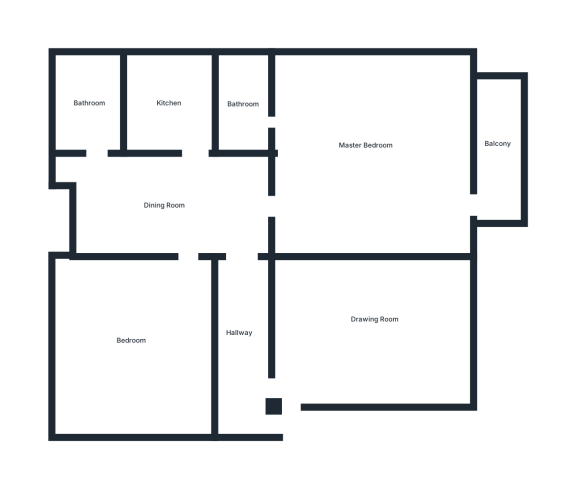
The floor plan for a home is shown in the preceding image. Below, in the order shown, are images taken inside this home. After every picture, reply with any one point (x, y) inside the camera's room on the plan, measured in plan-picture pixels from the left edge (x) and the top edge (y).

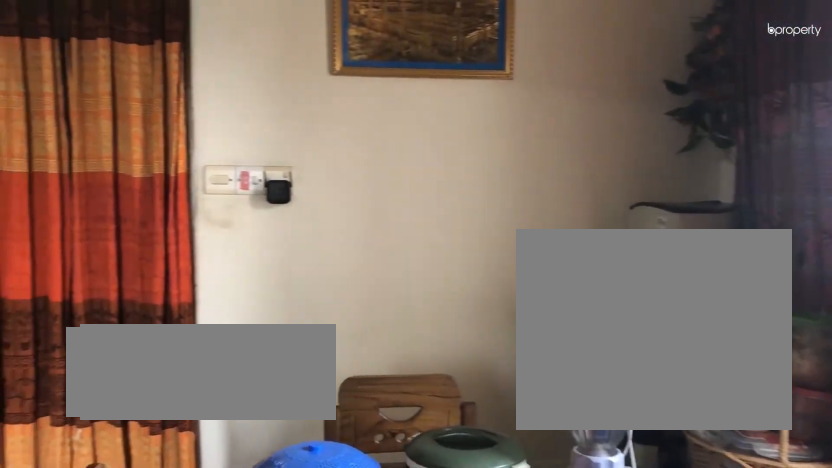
(163, 202)
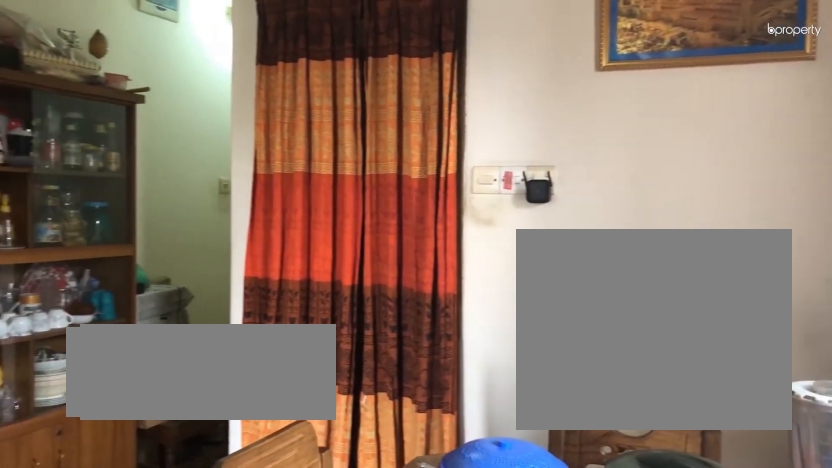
(163, 202)
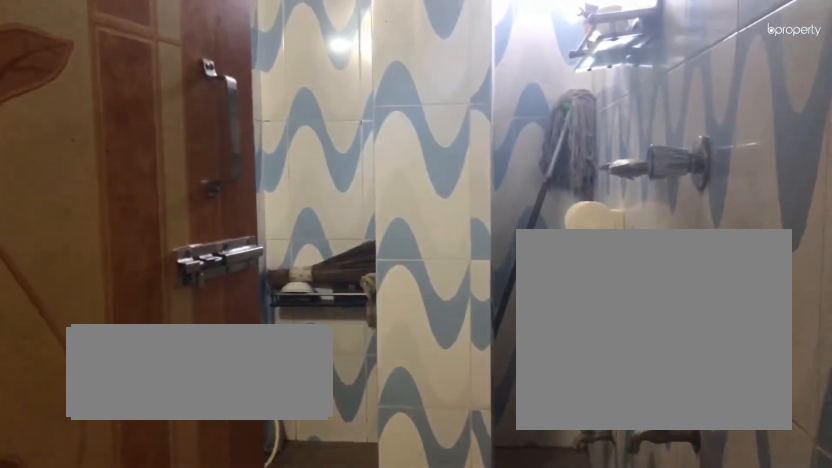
(89, 101)
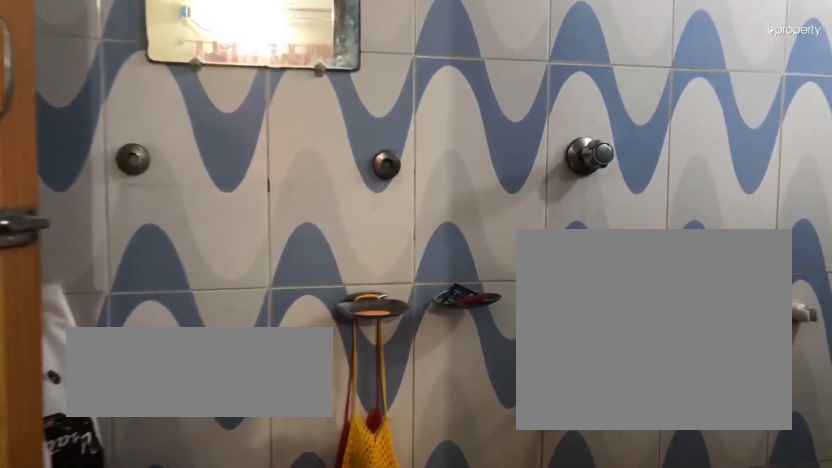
(244, 102)
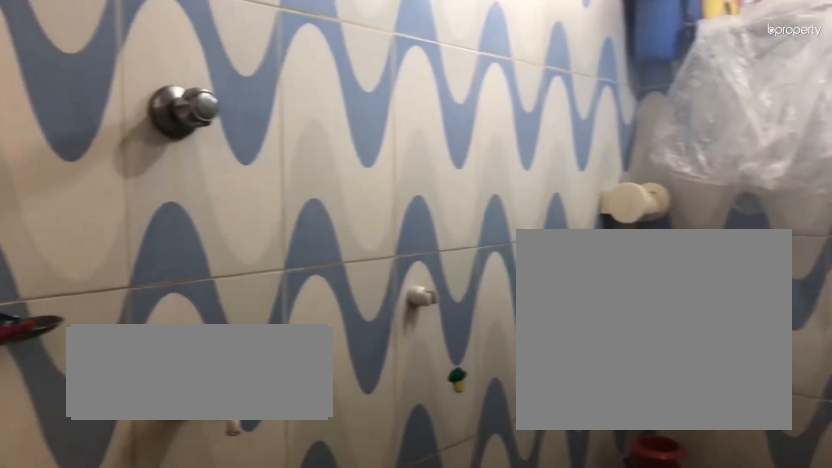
(244, 102)
